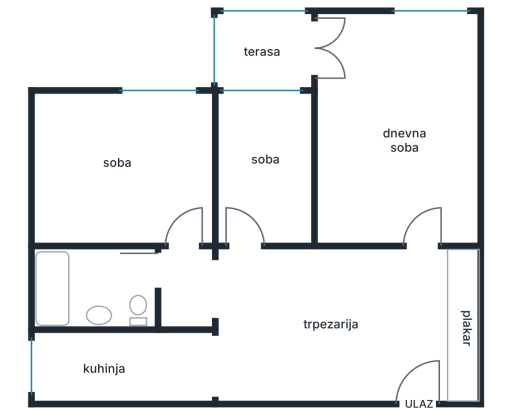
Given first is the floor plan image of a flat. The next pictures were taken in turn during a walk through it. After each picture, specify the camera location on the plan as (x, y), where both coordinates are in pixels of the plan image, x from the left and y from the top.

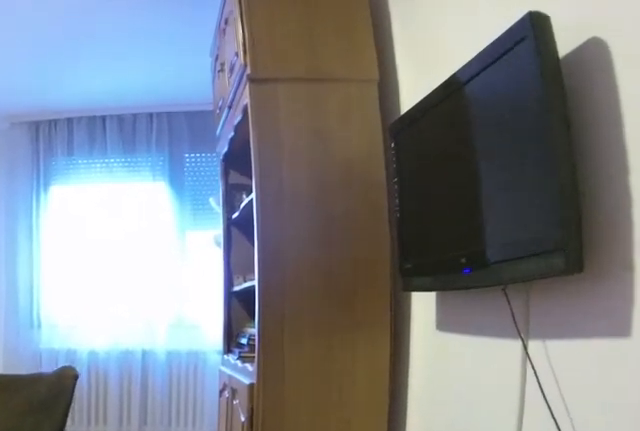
(416, 197)
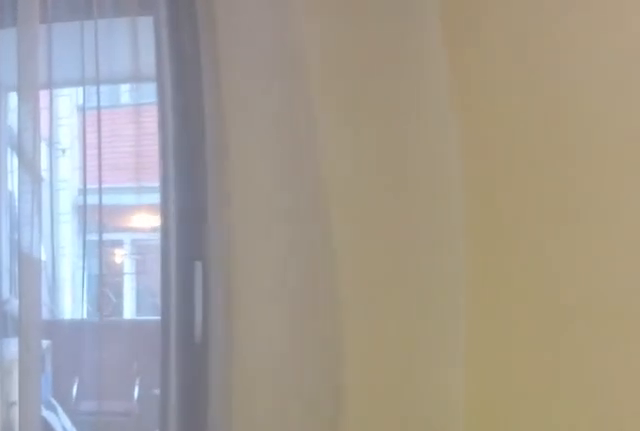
(394, 50)
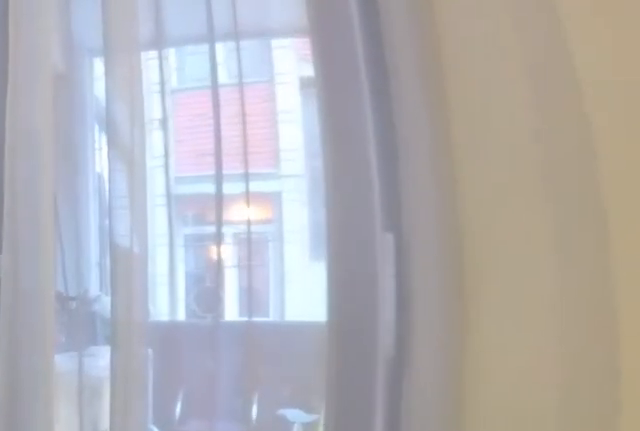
(382, 48)
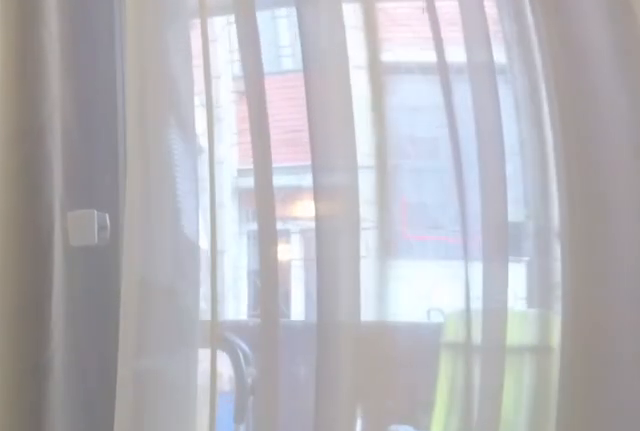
(369, 47)
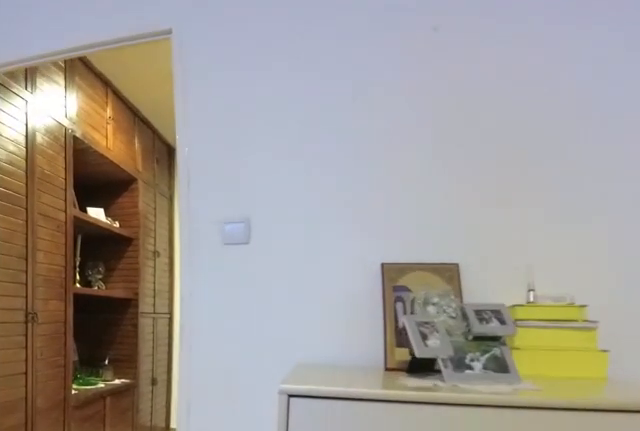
(378, 134)
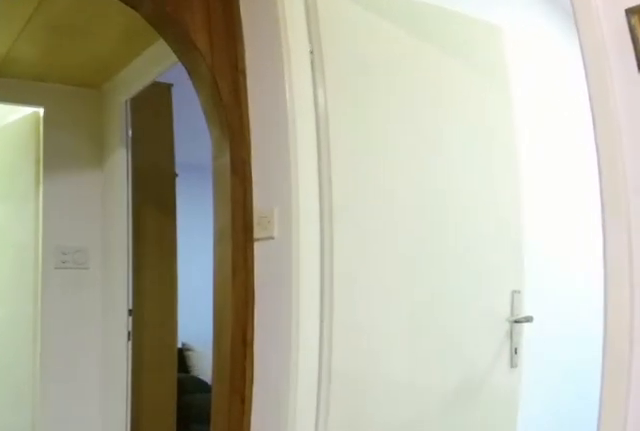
(315, 266)
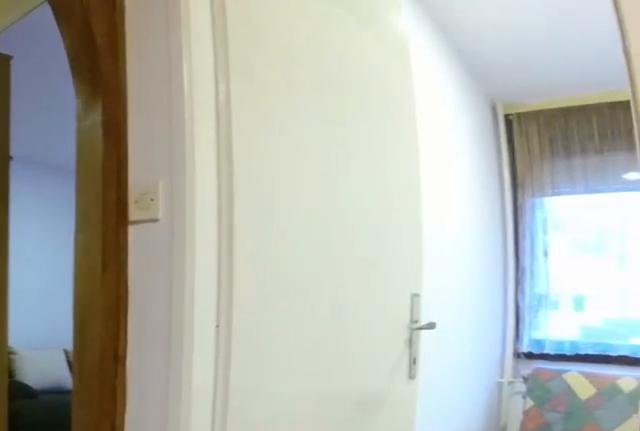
(289, 274)
